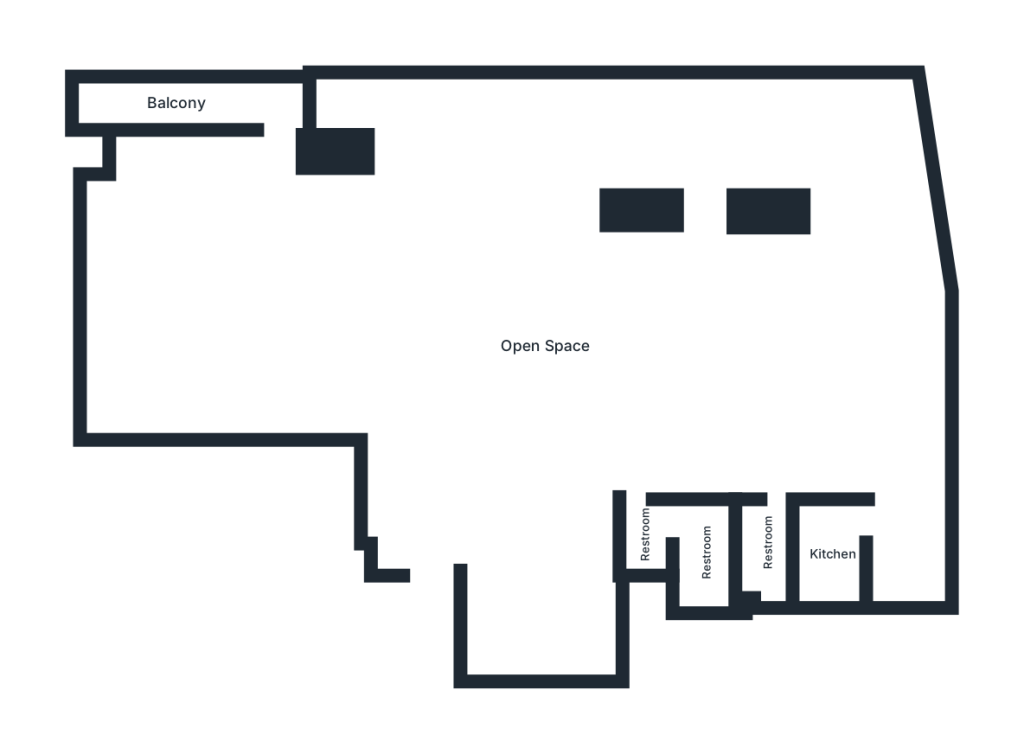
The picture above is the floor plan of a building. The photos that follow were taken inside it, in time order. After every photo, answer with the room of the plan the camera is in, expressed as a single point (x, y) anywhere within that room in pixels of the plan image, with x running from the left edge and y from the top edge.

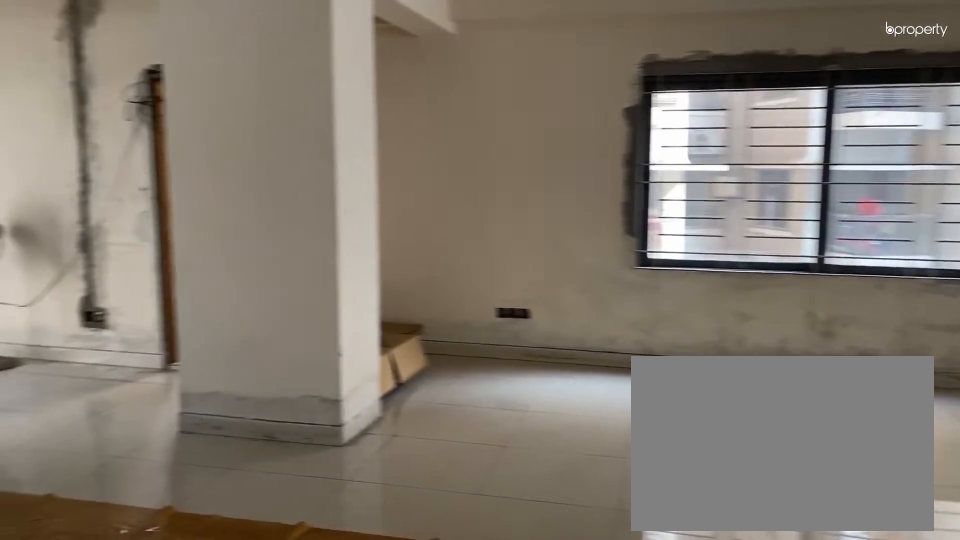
(553, 318)
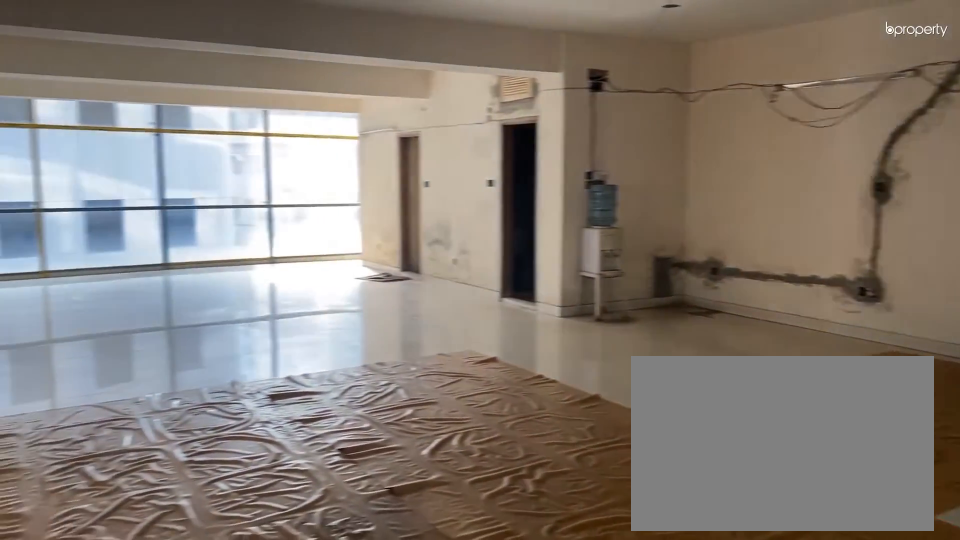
(553, 318)
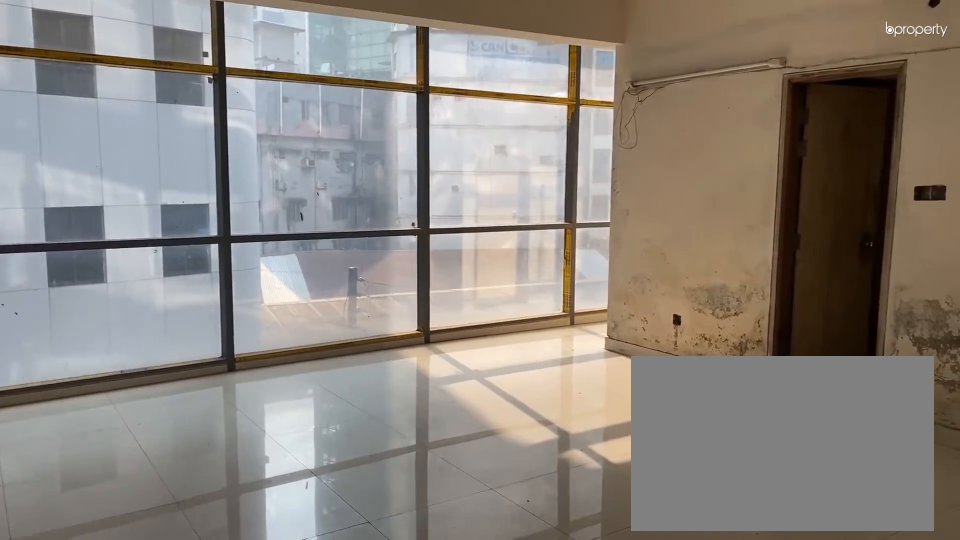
(780, 328)
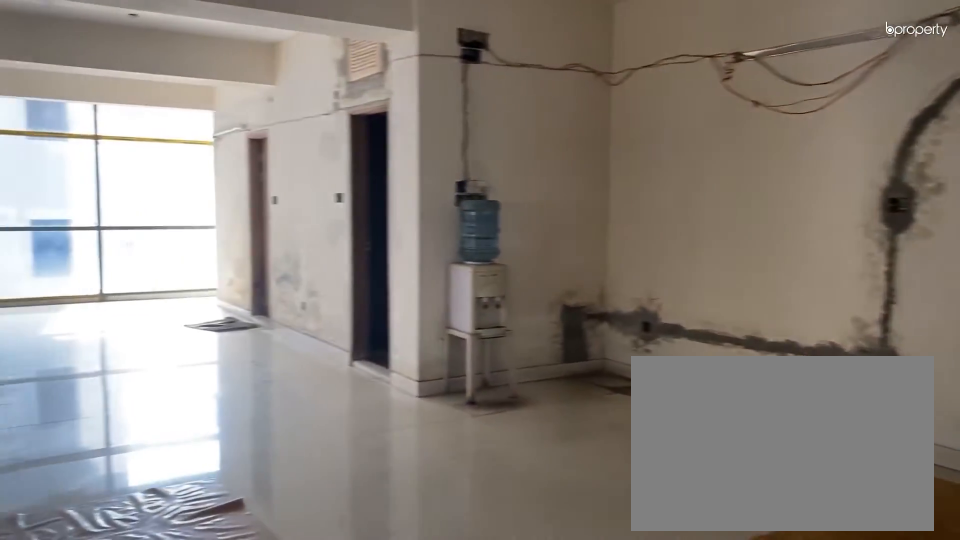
(780, 329)
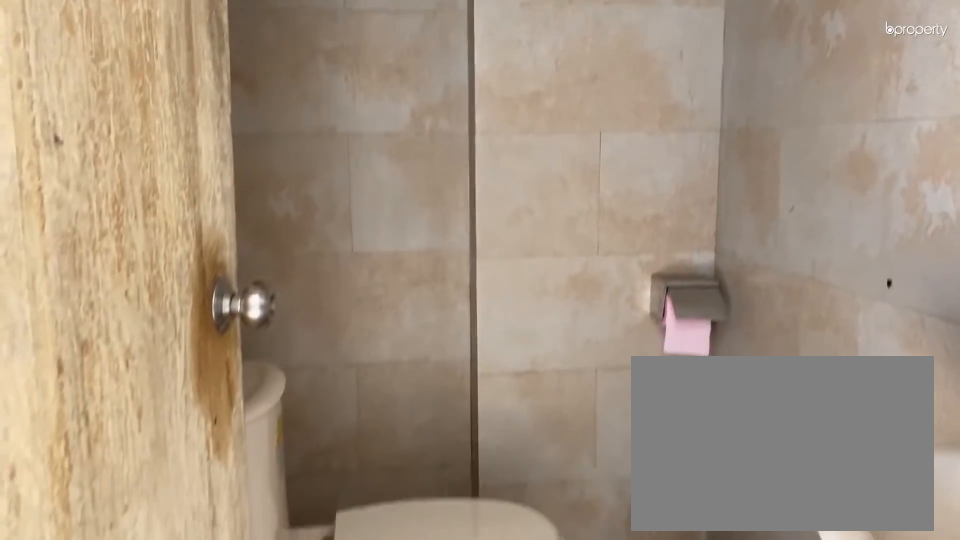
(766, 547)
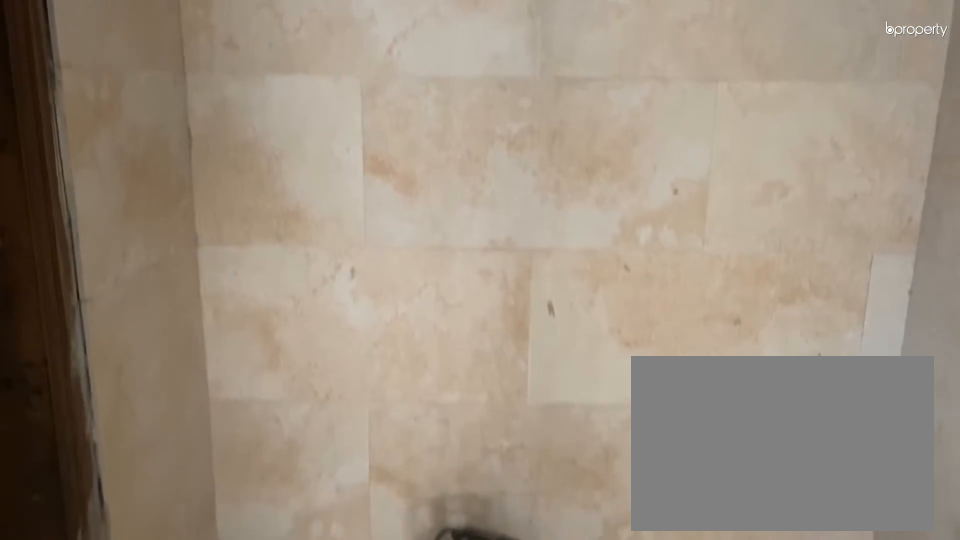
(651, 536)
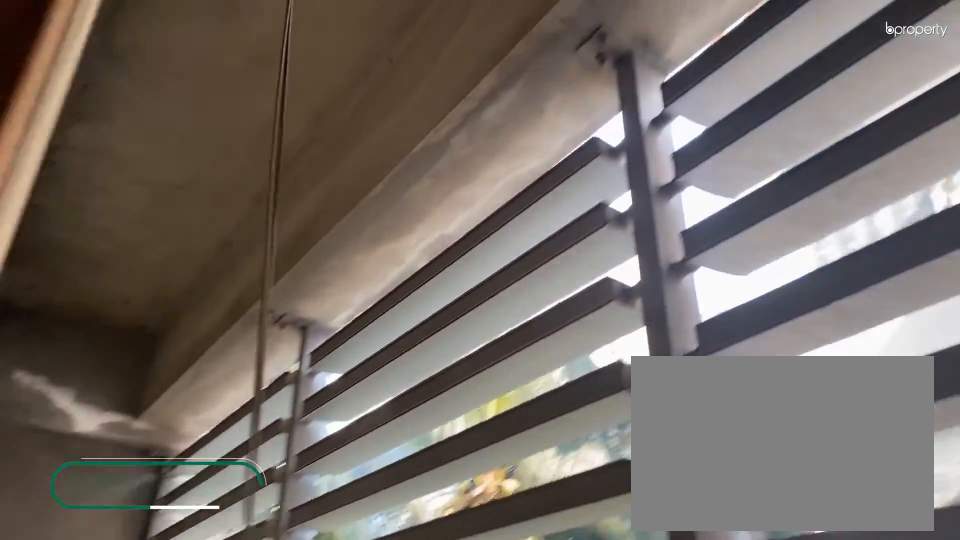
(188, 104)
